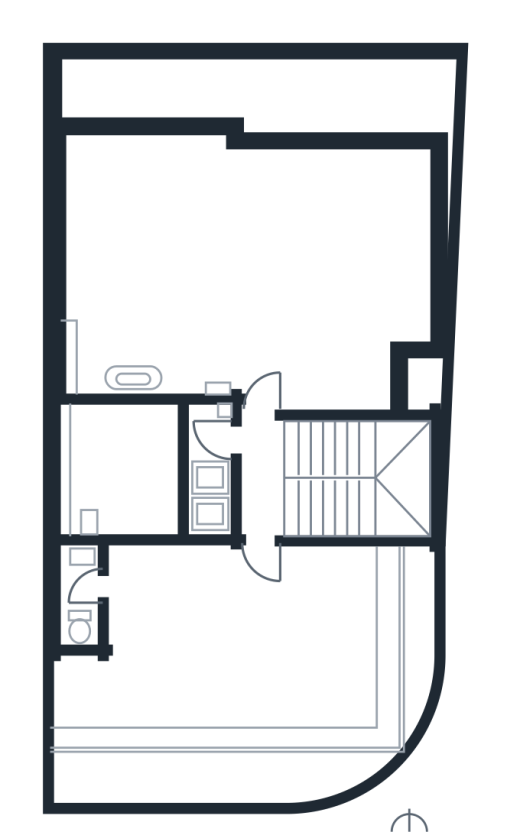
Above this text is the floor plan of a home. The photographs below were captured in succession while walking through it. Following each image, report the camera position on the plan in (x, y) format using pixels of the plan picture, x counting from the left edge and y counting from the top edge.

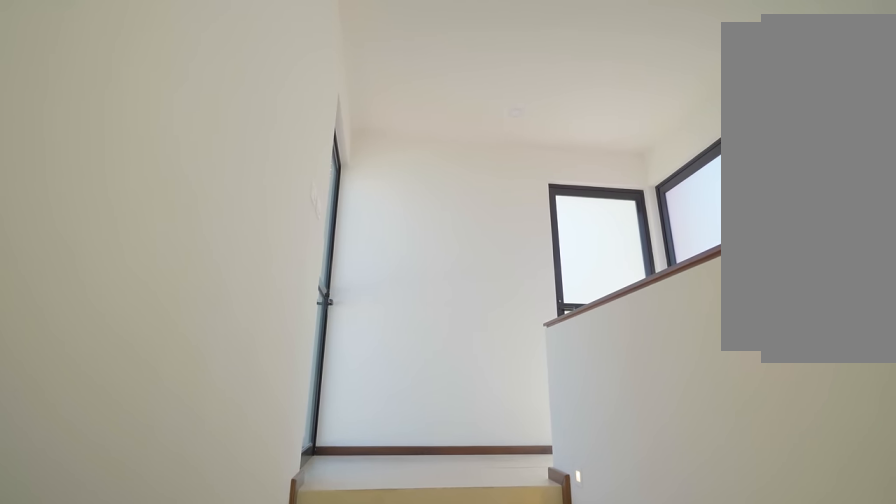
(384, 515)
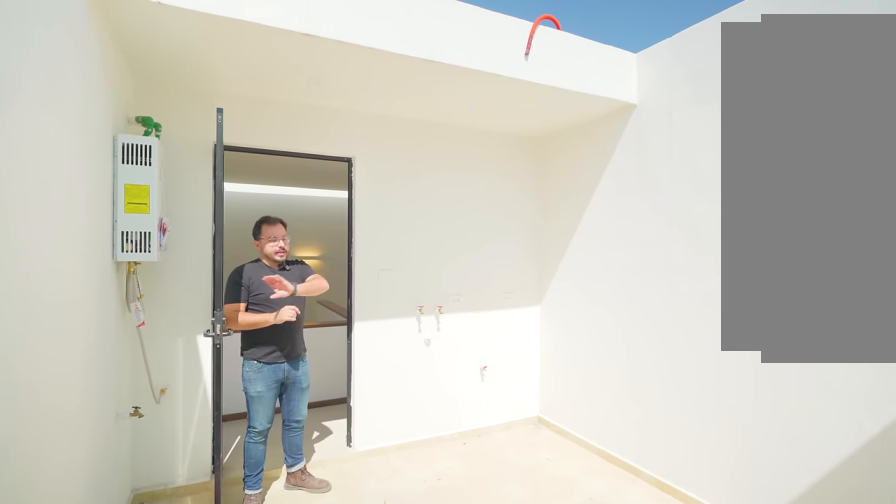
(96, 436)
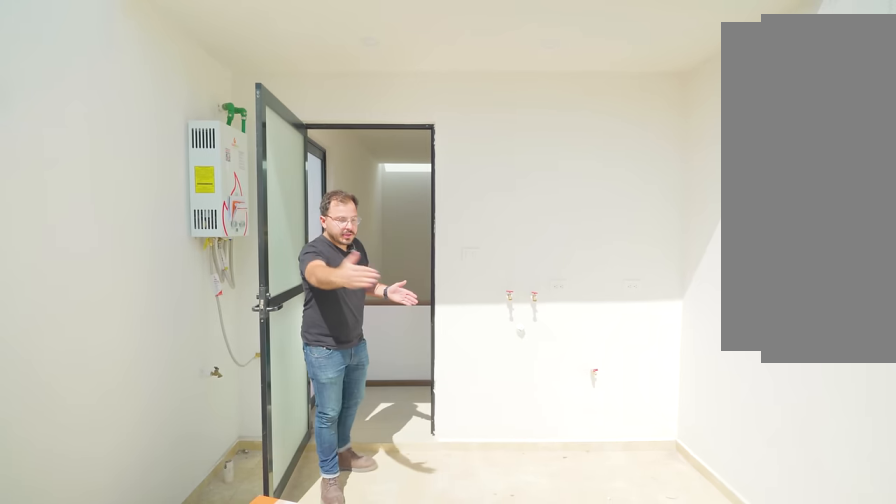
(95, 446)
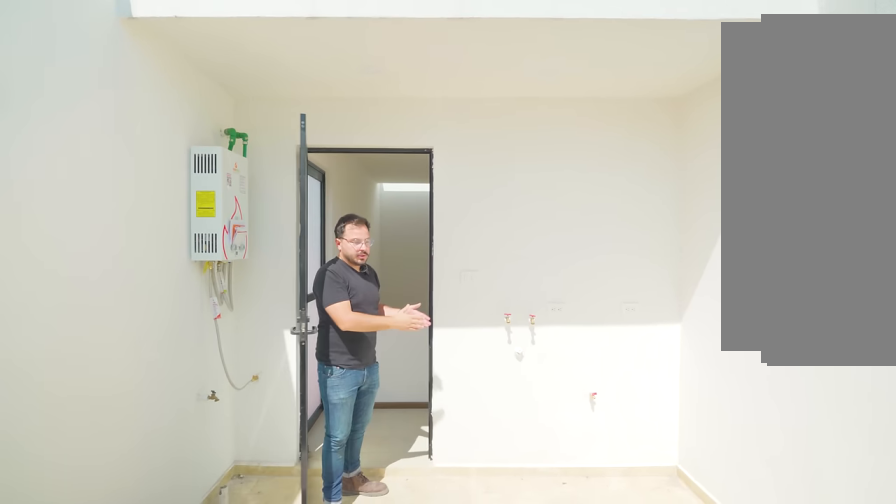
(94, 446)
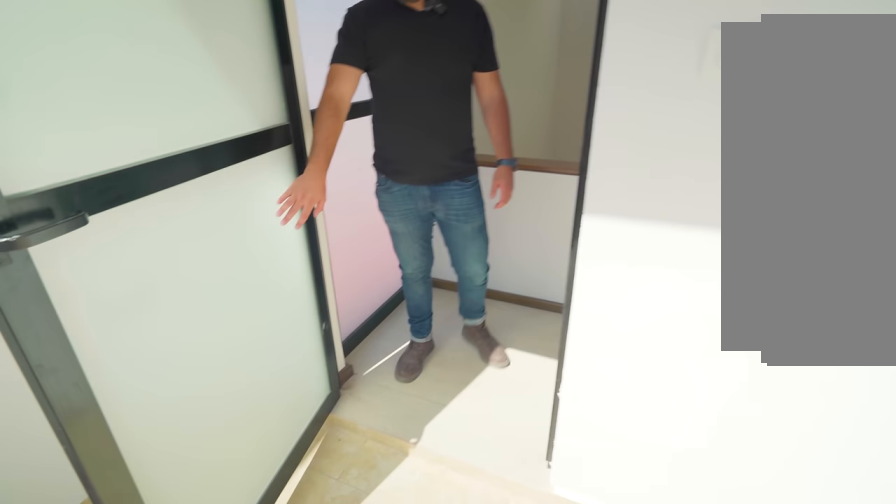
(140, 450)
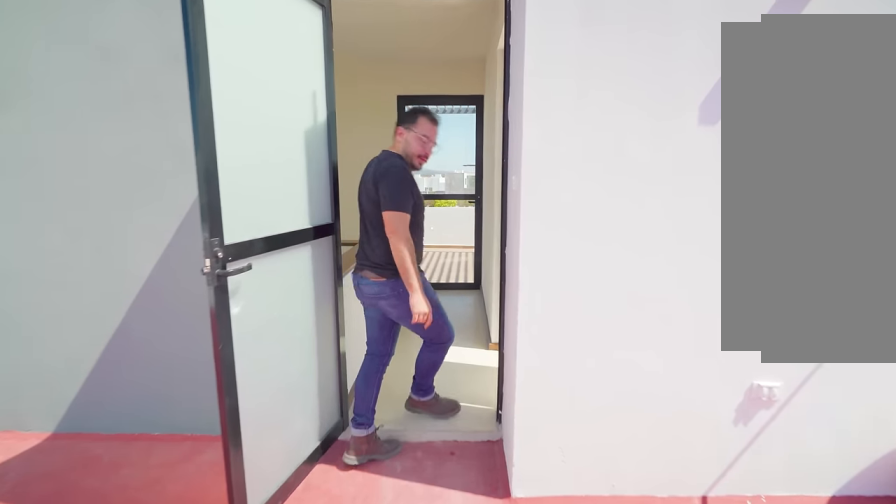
(265, 278)
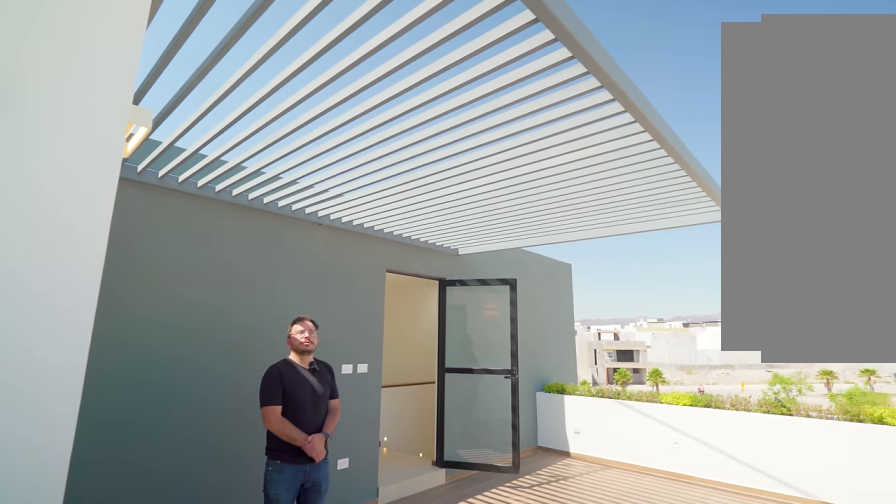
(81, 724)
